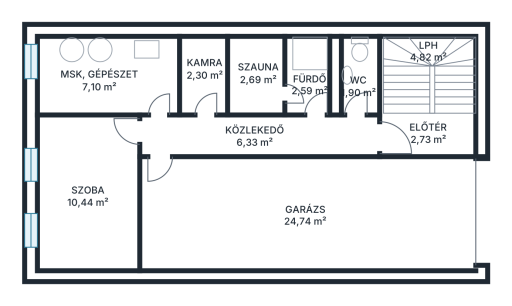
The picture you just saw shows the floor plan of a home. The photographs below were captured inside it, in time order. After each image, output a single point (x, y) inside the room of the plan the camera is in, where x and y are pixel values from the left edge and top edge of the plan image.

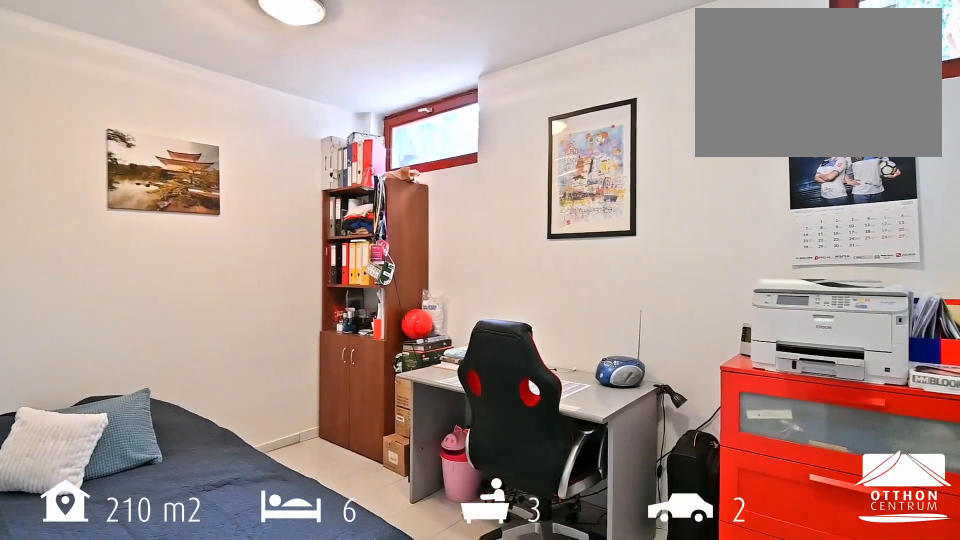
(87, 194)
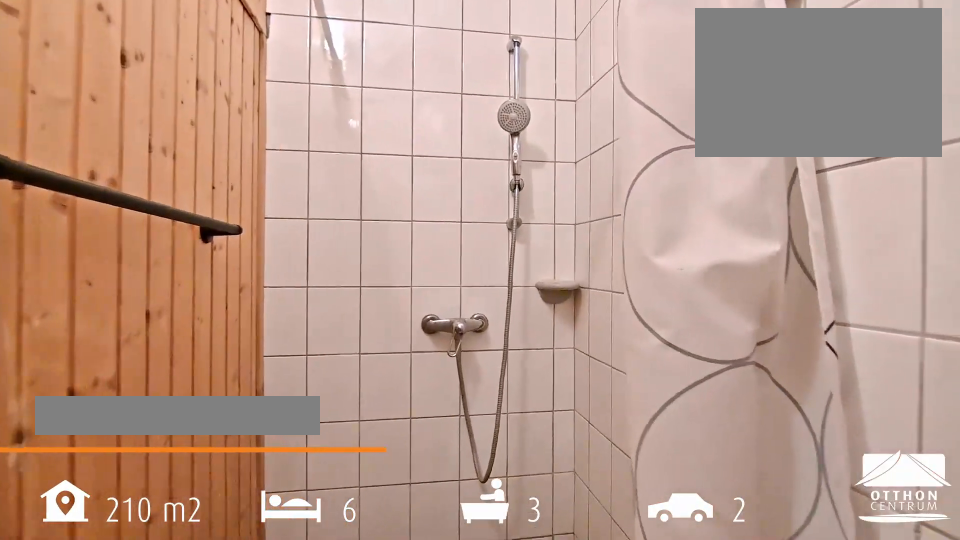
(308, 79)
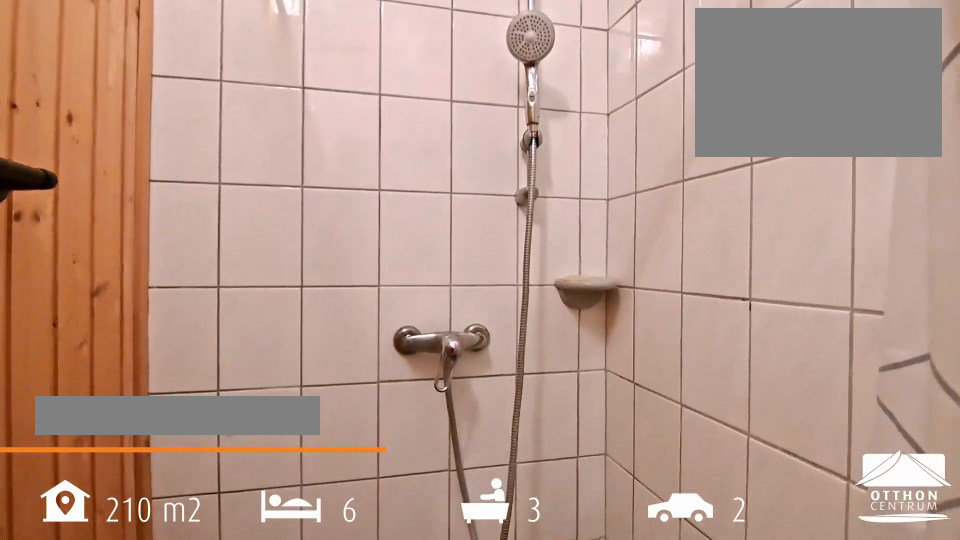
(308, 79)
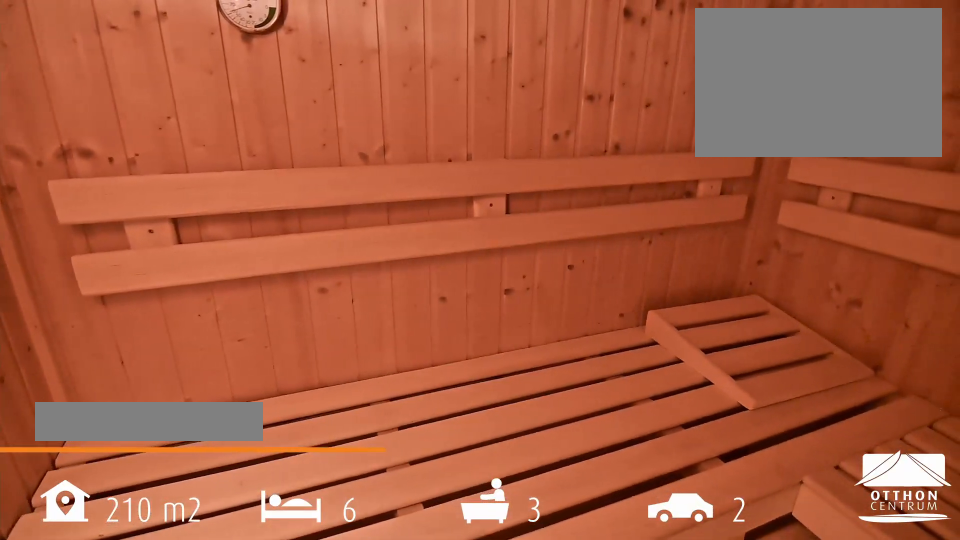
(256, 77)
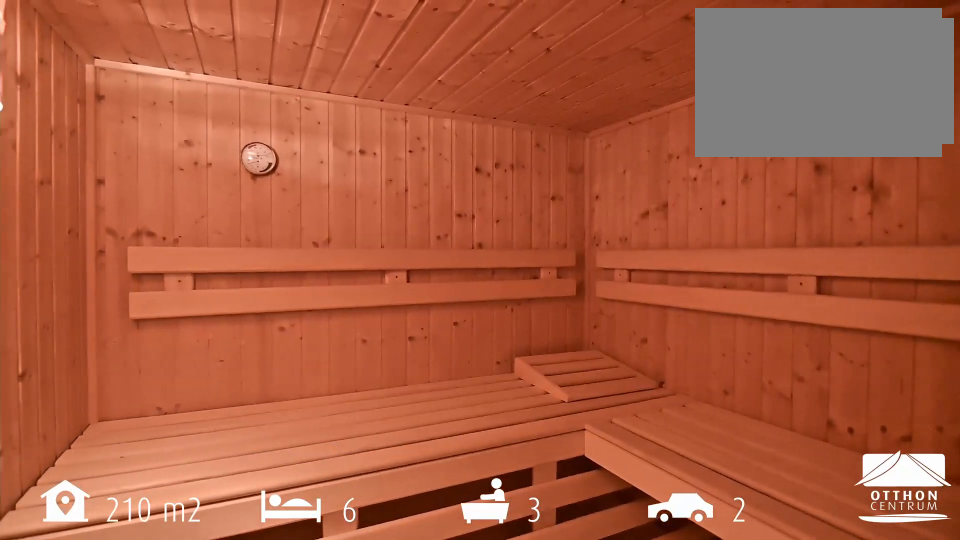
(256, 77)
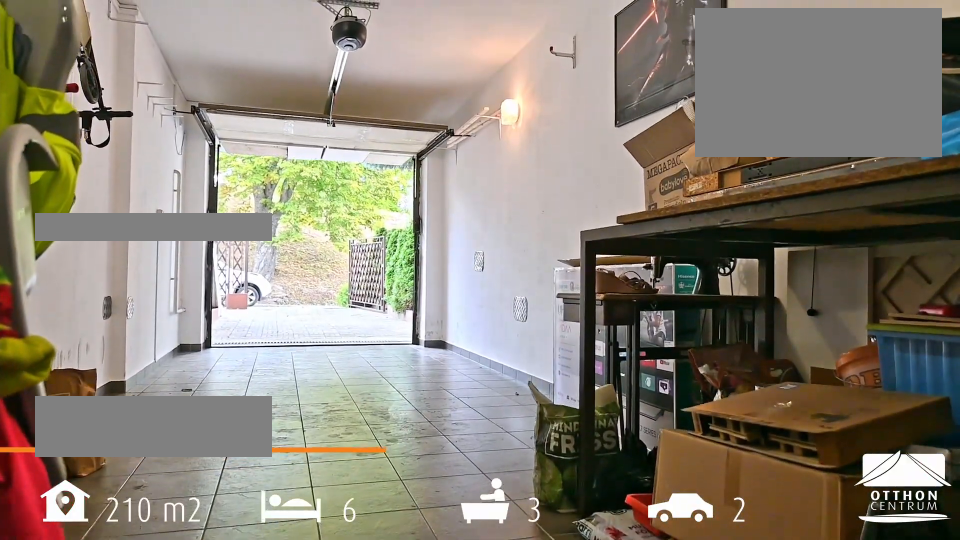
(306, 215)
